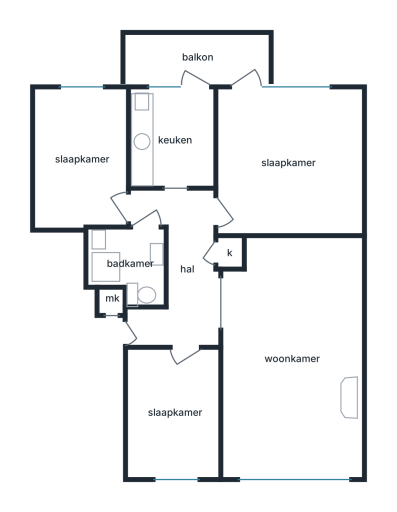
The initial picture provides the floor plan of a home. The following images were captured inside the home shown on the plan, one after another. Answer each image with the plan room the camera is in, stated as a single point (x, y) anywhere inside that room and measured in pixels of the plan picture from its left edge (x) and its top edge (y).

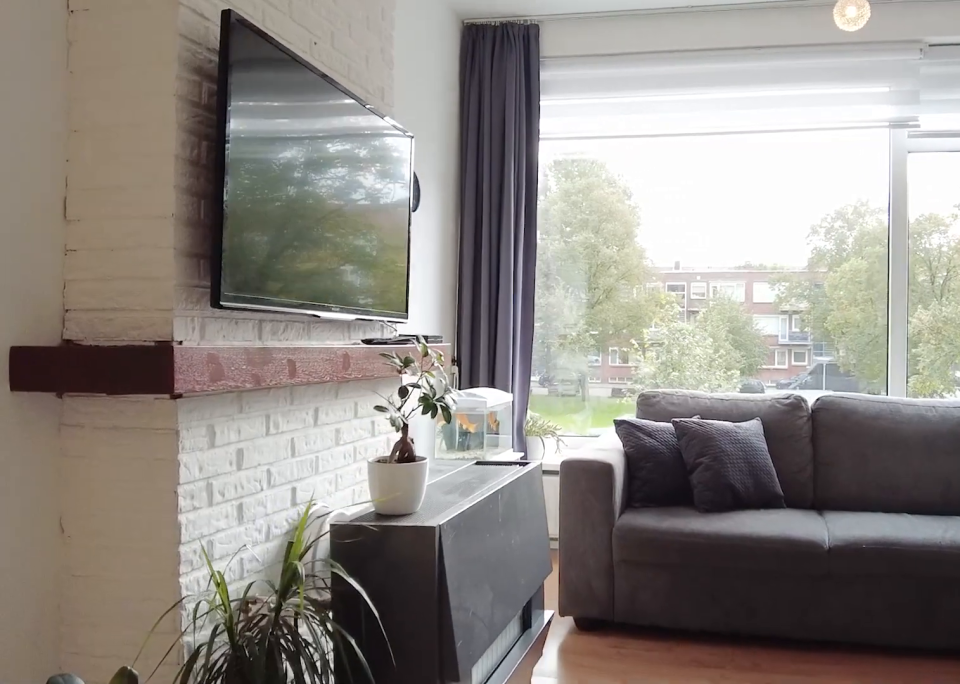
(291, 357)
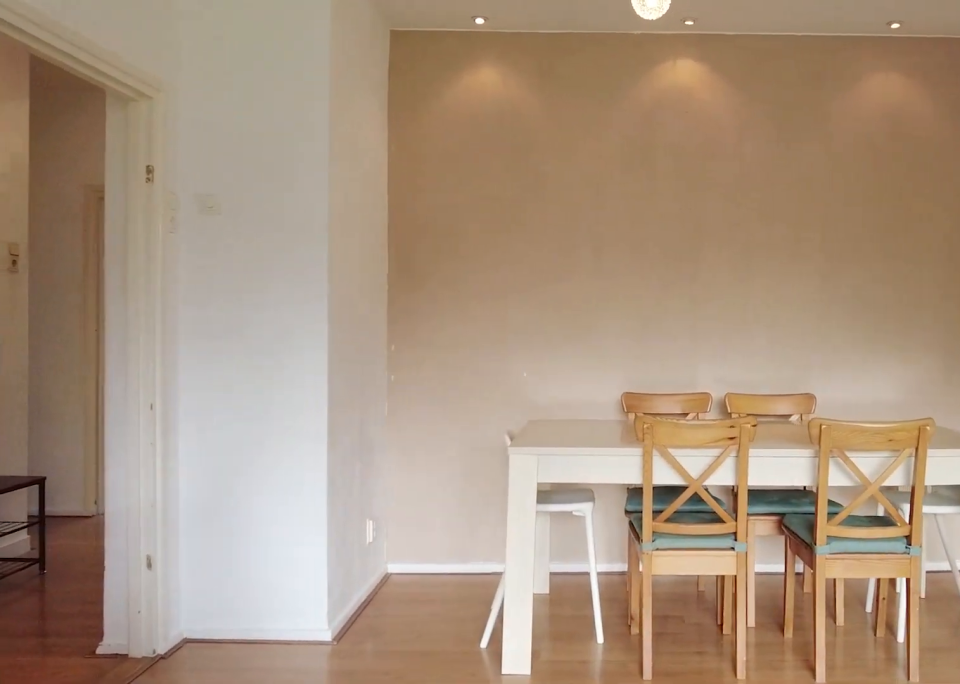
(291, 357)
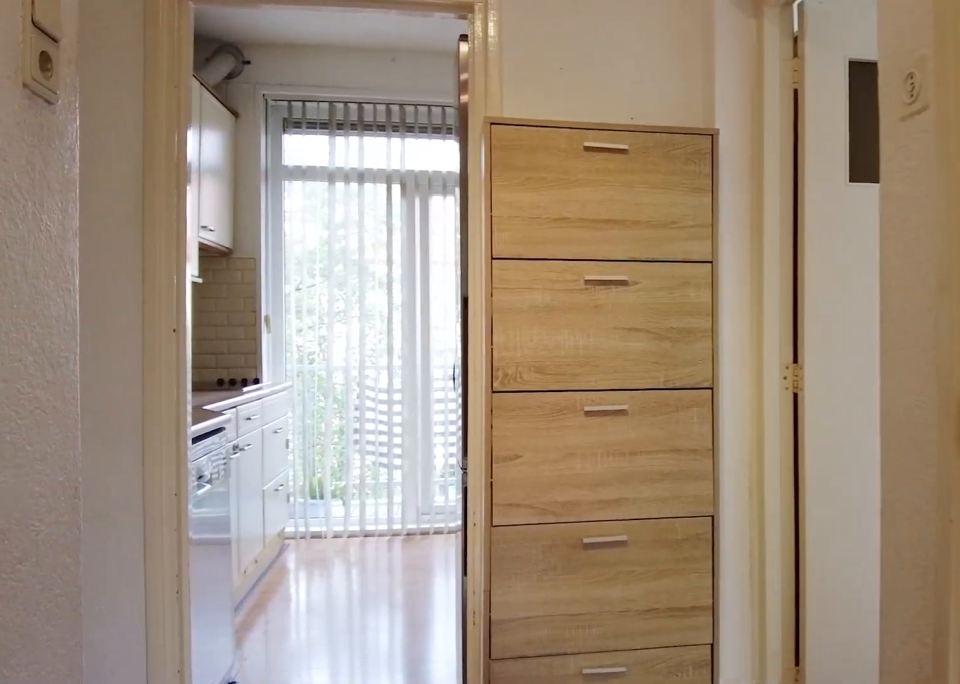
(181, 268)
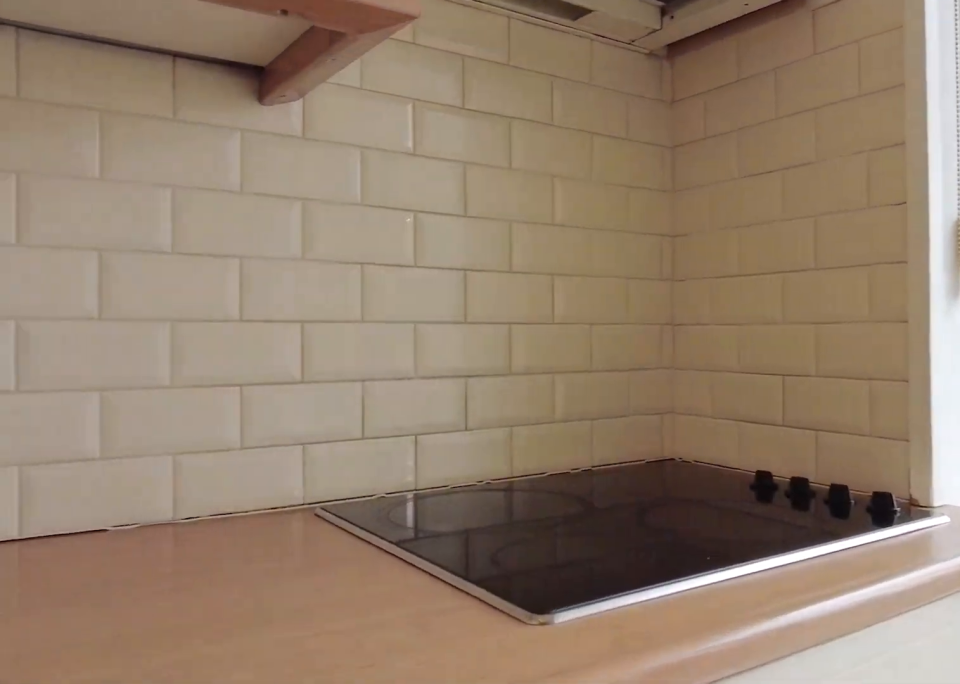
(173, 140)
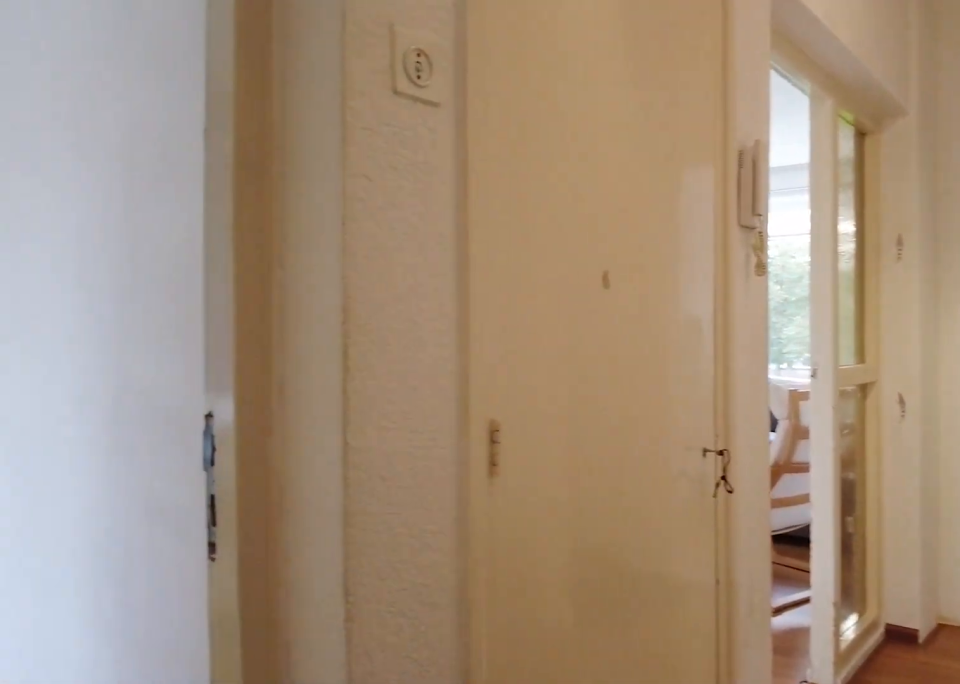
(181, 268)
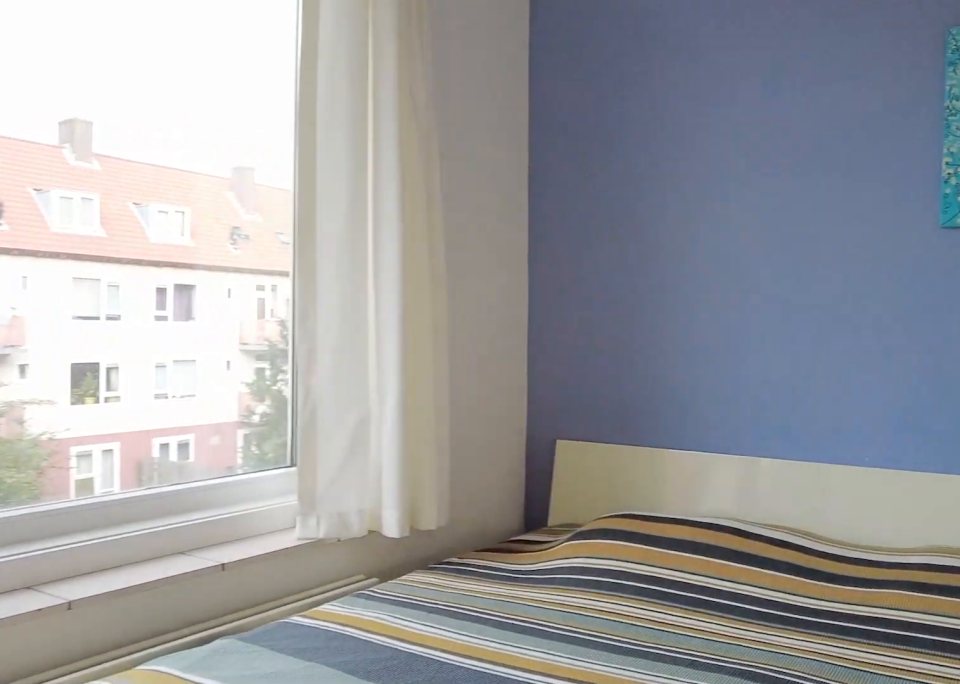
(288, 161)
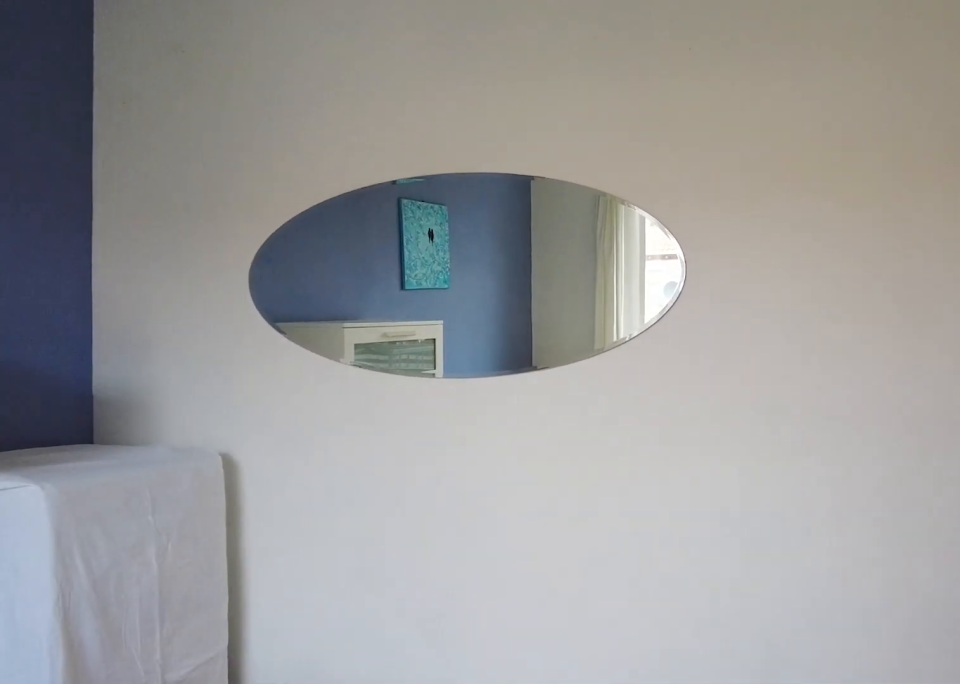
(288, 161)
